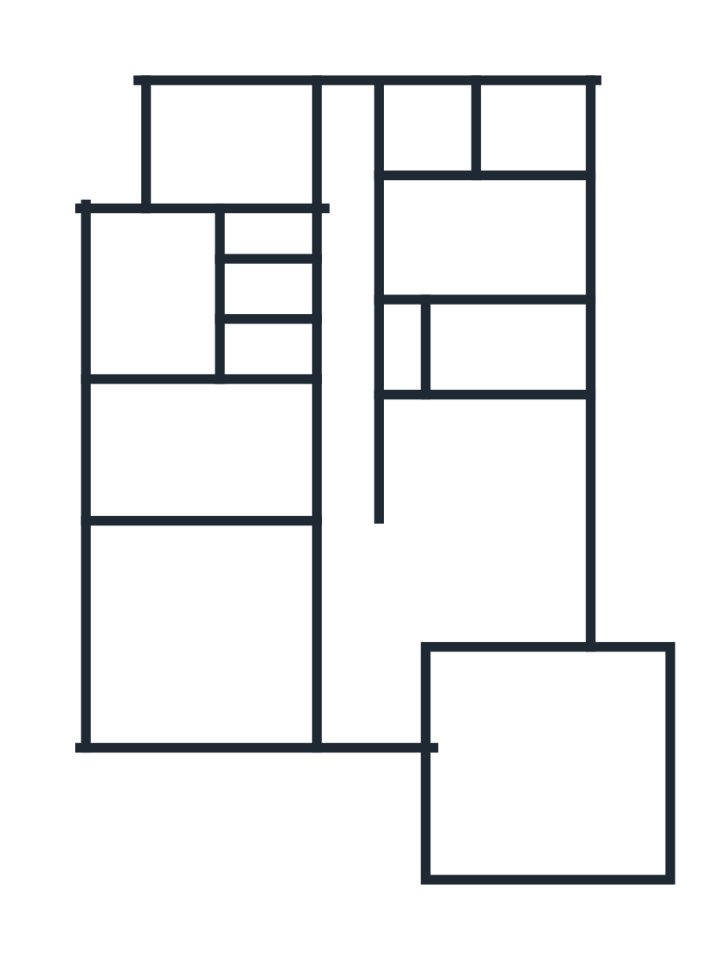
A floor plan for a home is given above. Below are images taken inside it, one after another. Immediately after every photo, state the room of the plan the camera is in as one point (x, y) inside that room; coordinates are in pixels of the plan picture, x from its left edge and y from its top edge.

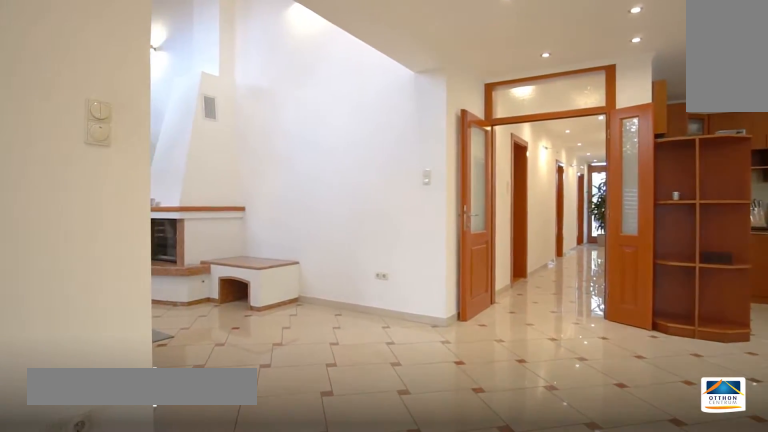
(374, 677)
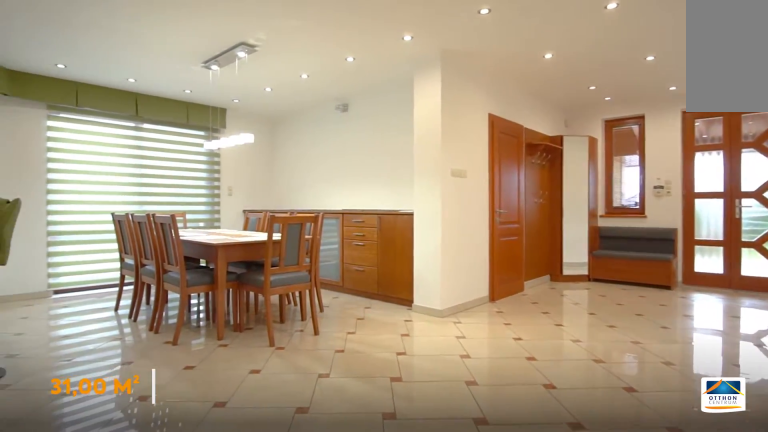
(497, 533)
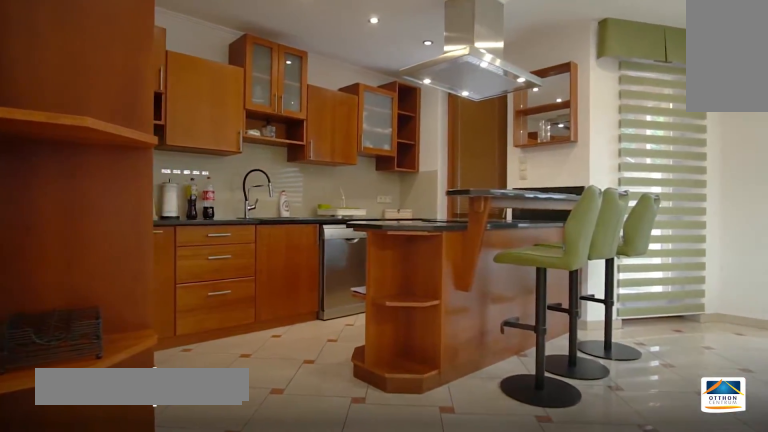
(497, 531)
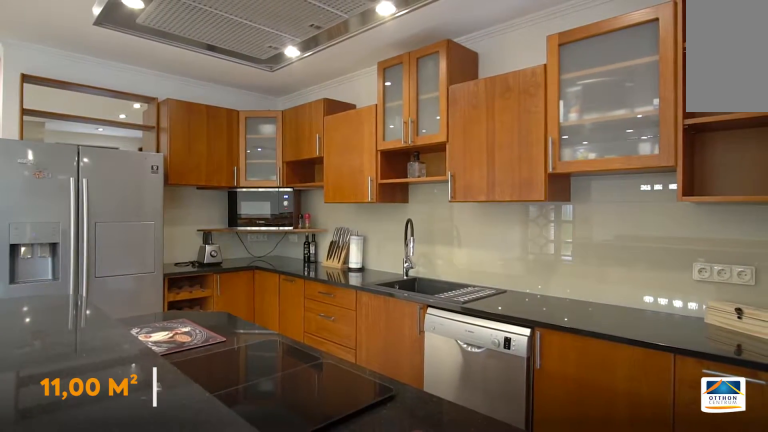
(491, 452)
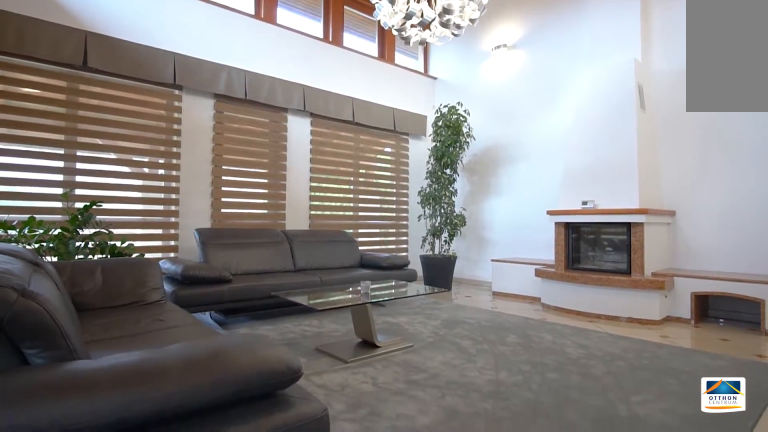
(208, 635)
